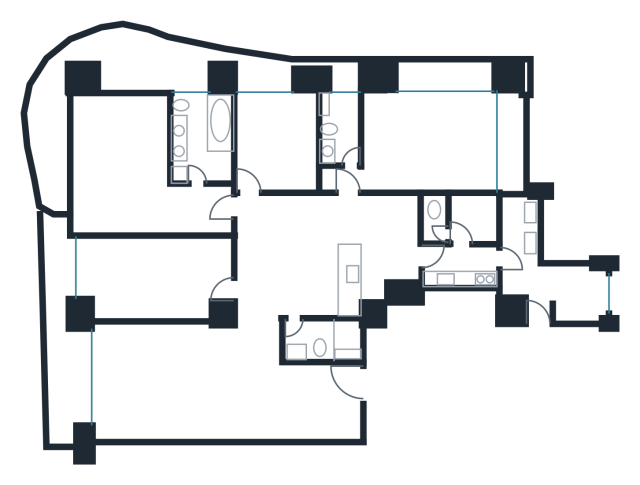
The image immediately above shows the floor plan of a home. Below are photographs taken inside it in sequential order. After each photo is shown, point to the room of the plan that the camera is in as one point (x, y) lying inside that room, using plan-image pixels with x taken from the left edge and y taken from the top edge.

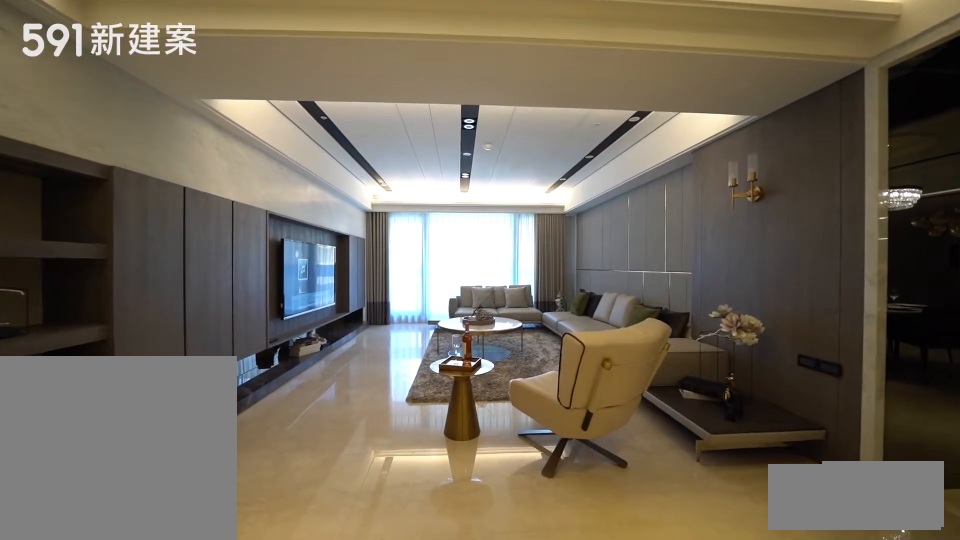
(159, 385)
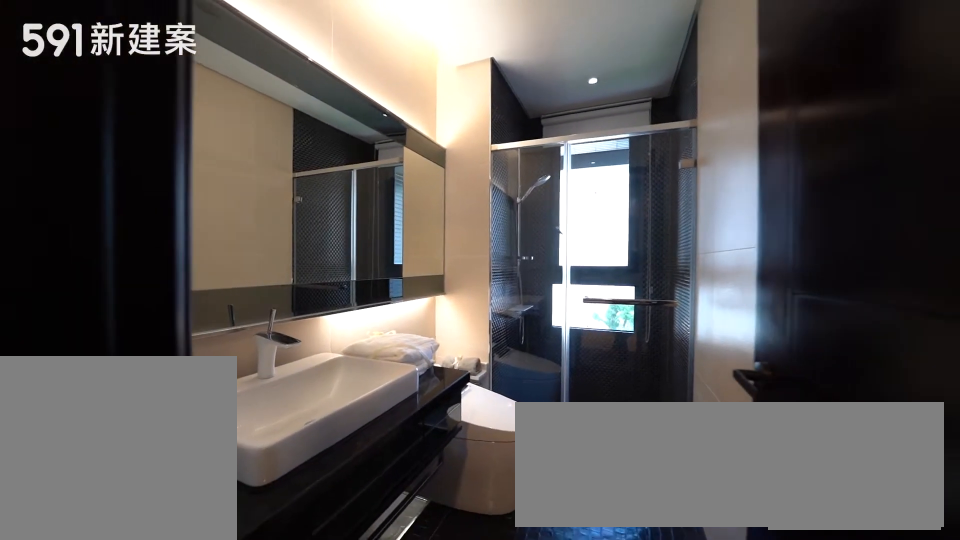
(342, 124)
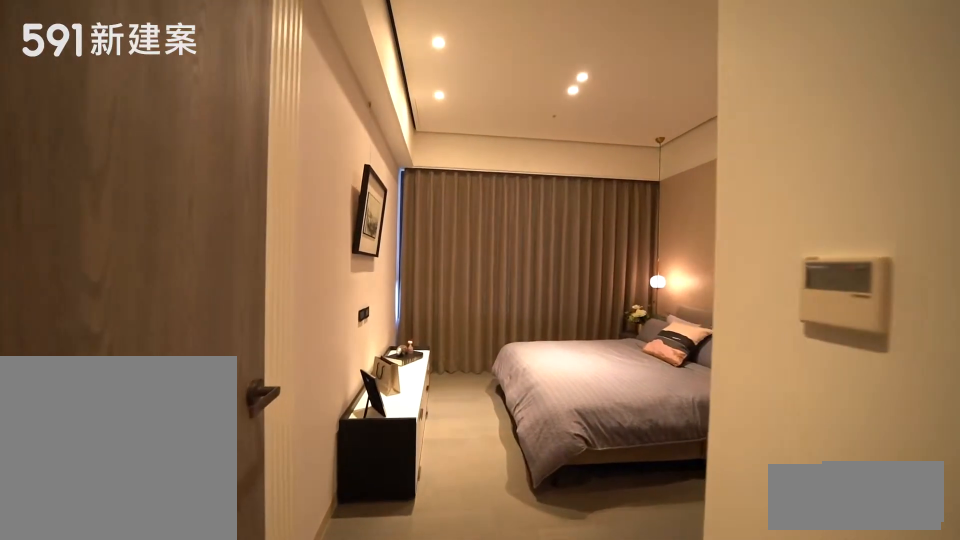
(278, 141)
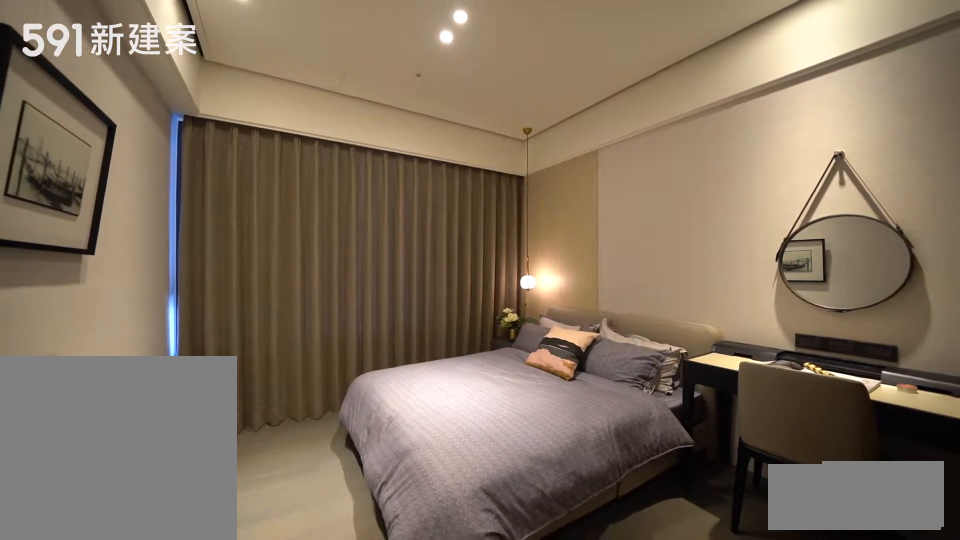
(278, 141)
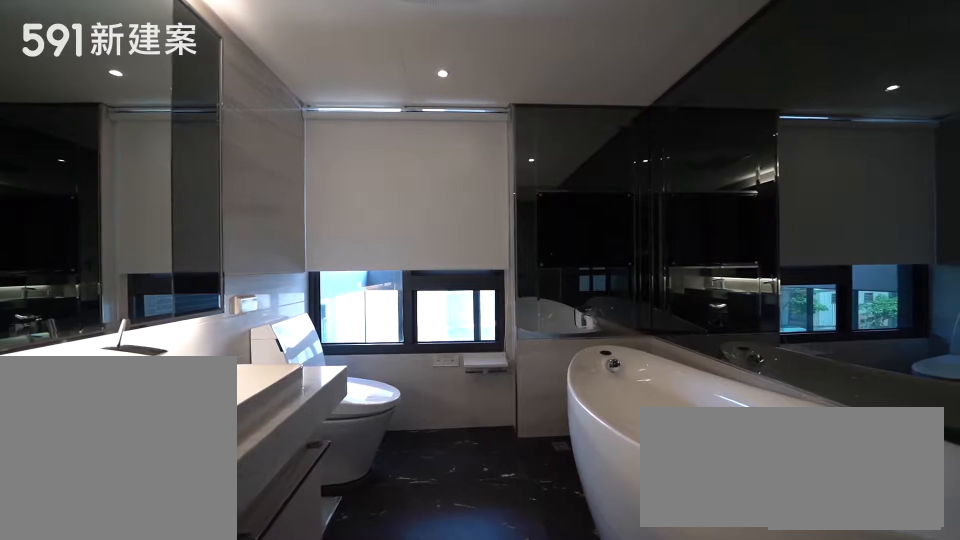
(207, 133)
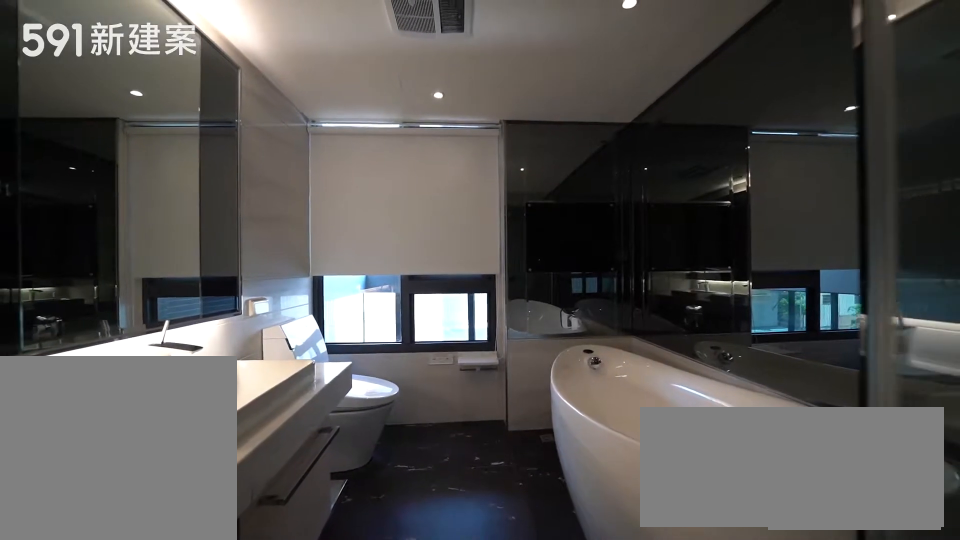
(207, 133)
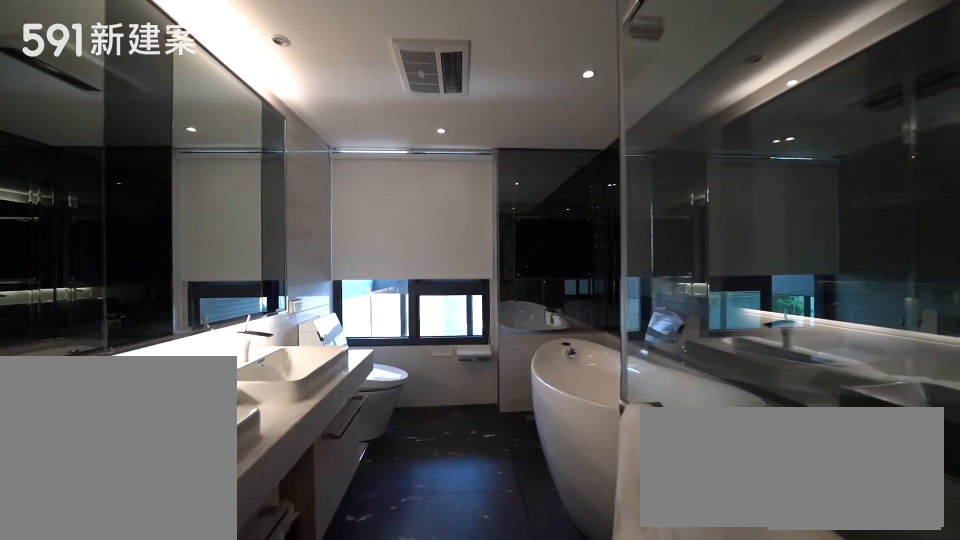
(207, 133)
